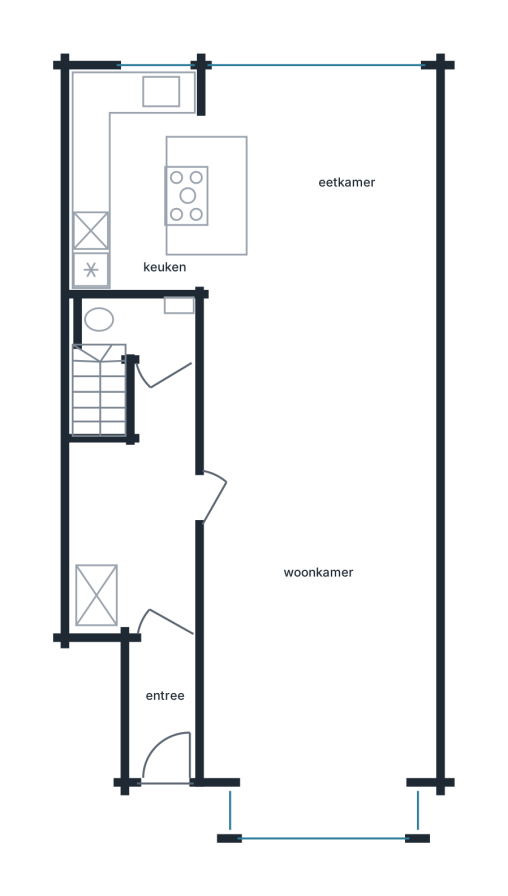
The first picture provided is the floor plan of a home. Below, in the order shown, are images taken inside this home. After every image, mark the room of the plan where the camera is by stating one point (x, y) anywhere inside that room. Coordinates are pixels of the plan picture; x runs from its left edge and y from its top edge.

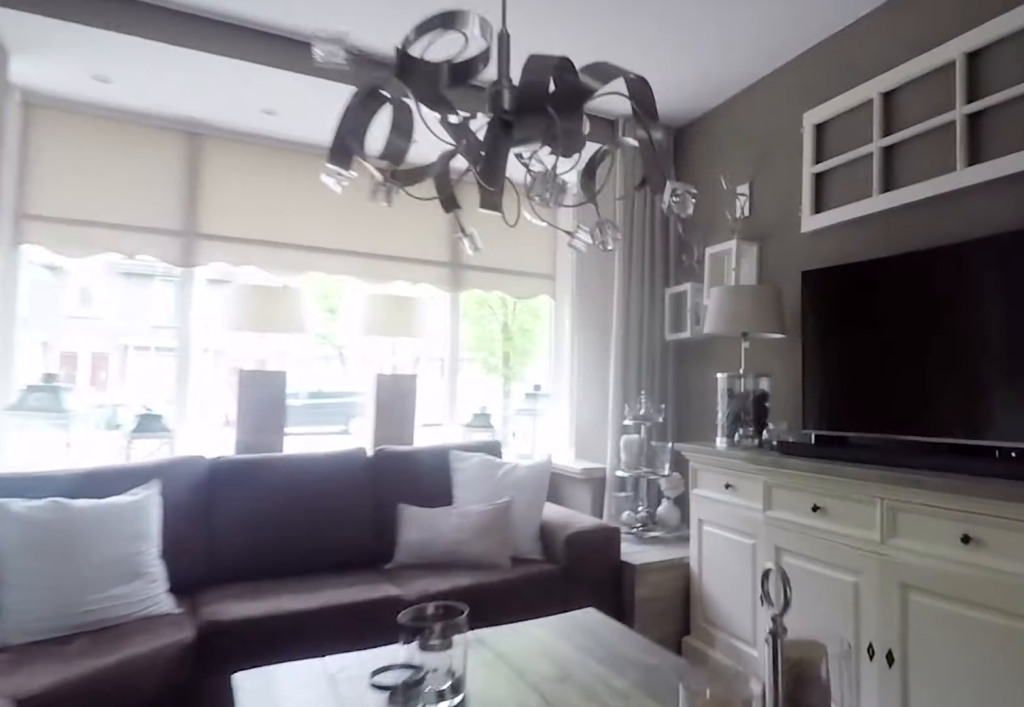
(317, 431)
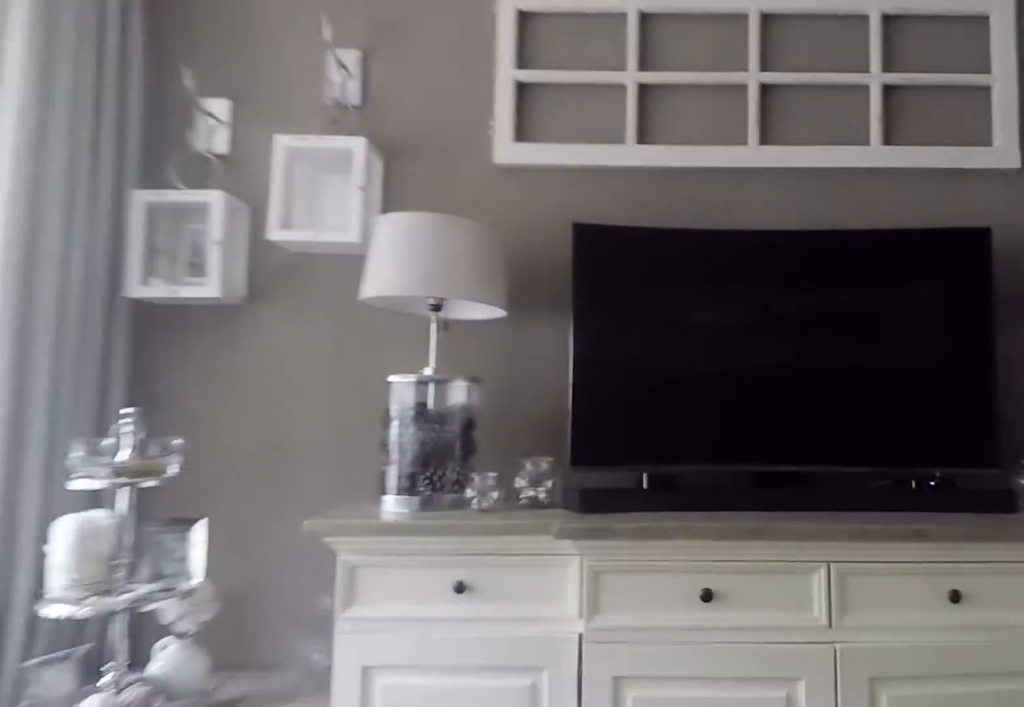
(317, 431)
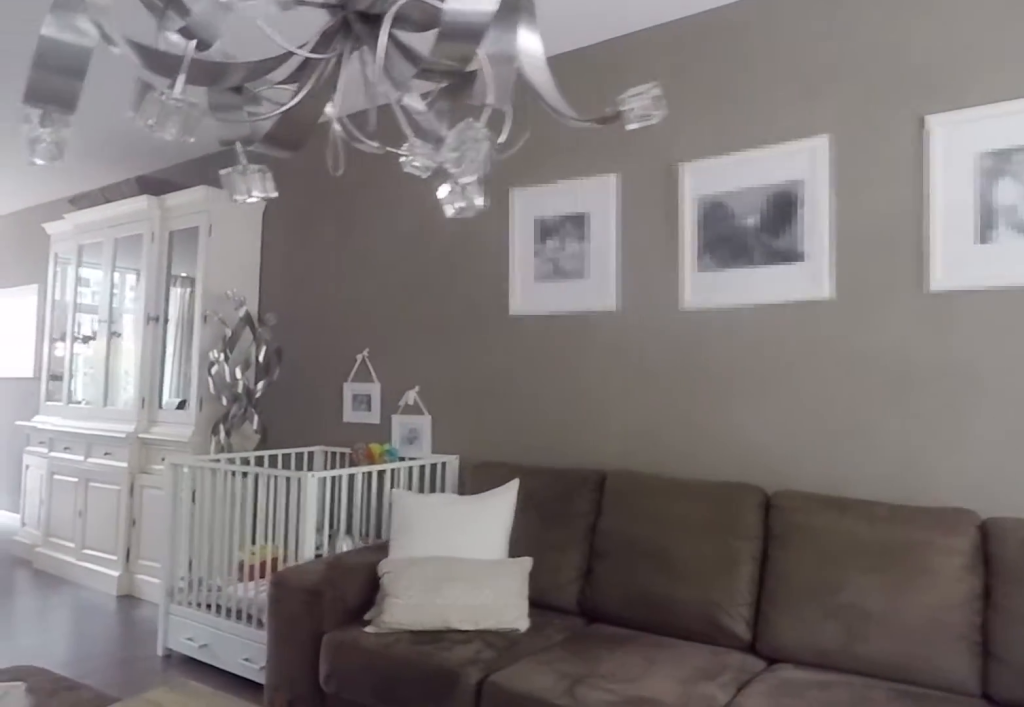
(317, 431)
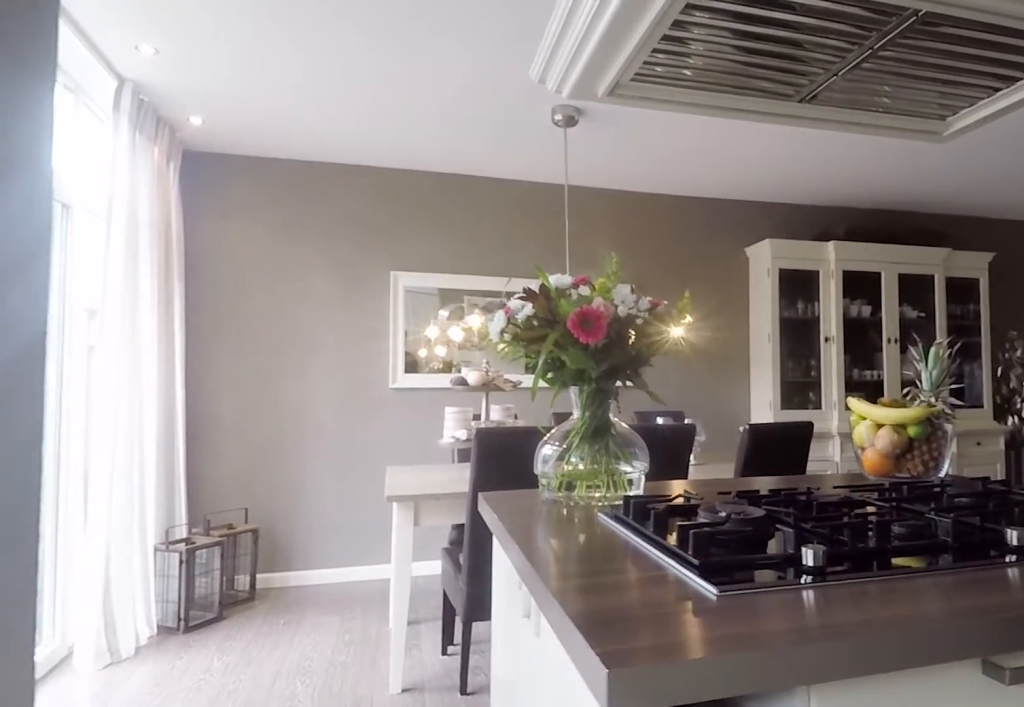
(220, 152)
